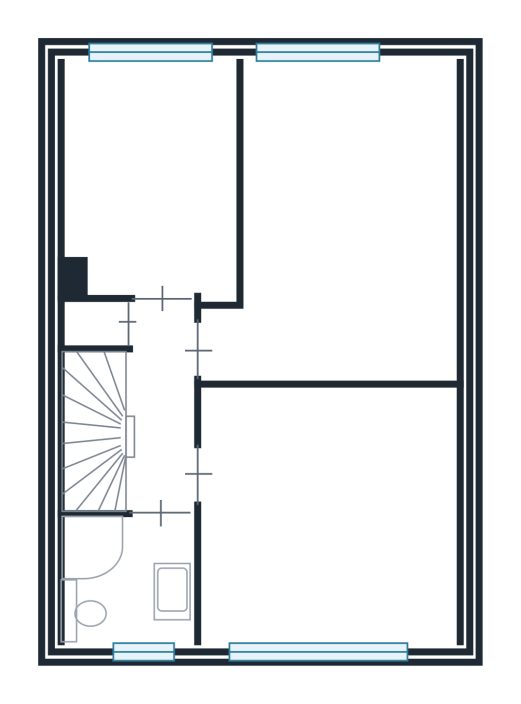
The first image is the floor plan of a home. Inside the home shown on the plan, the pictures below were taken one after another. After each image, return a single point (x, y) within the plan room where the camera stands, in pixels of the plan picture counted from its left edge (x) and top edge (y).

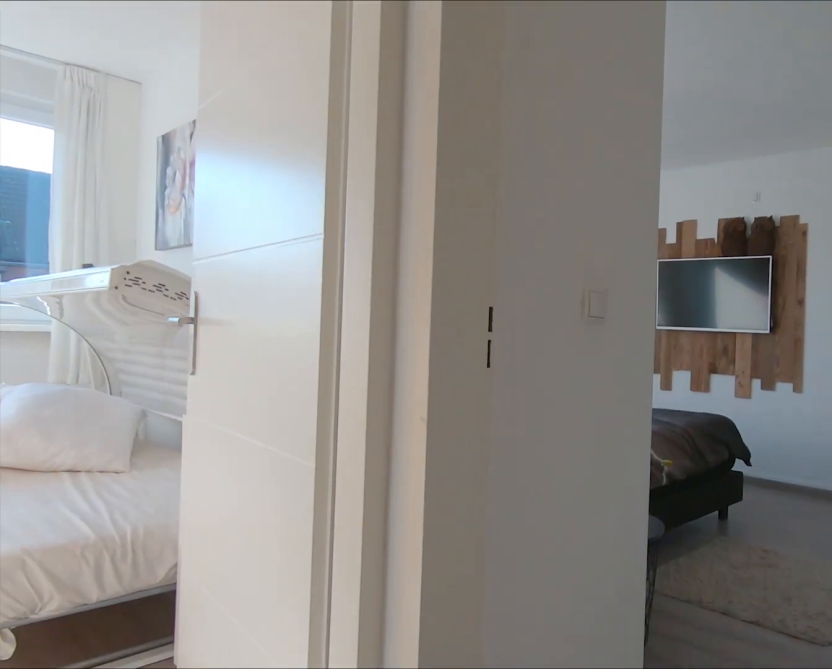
(159, 407)
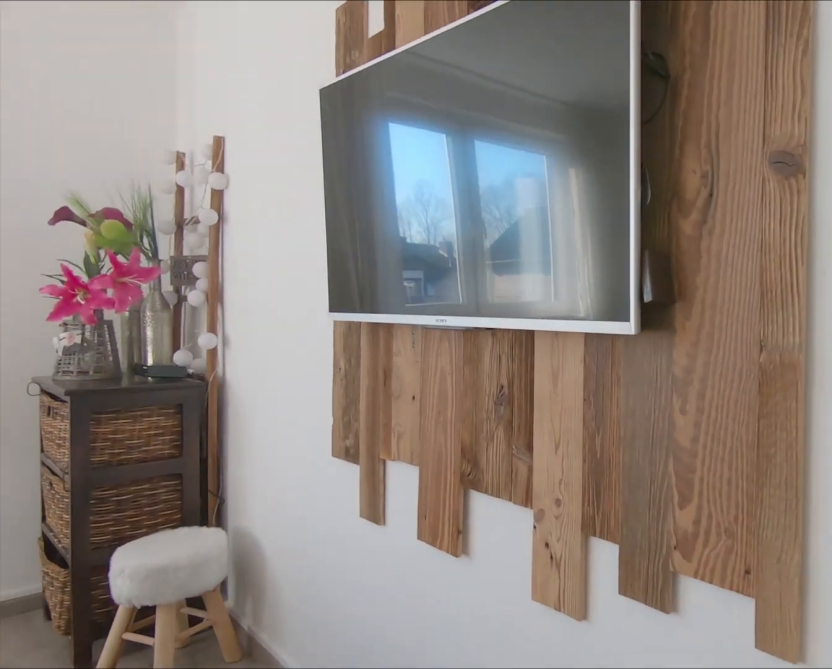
(347, 226)
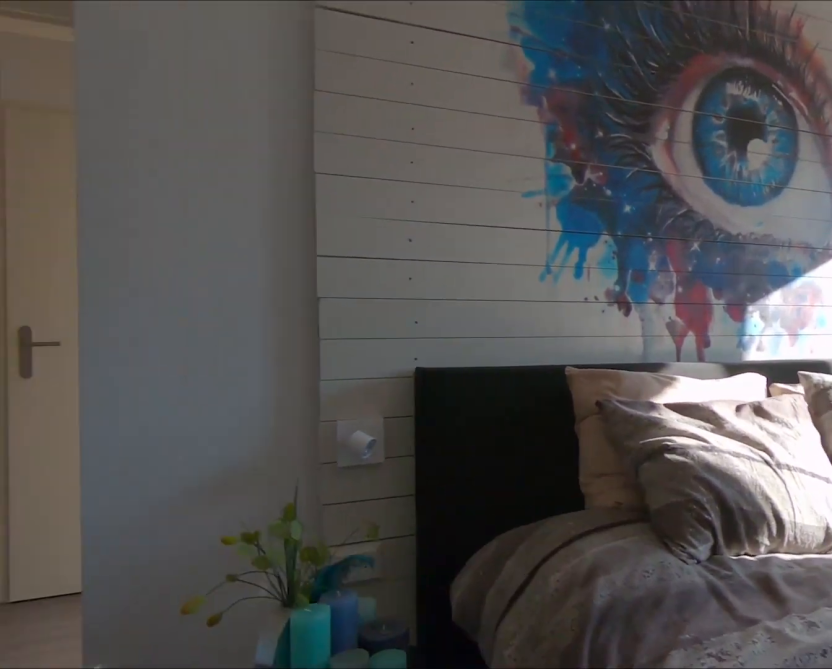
(347, 226)
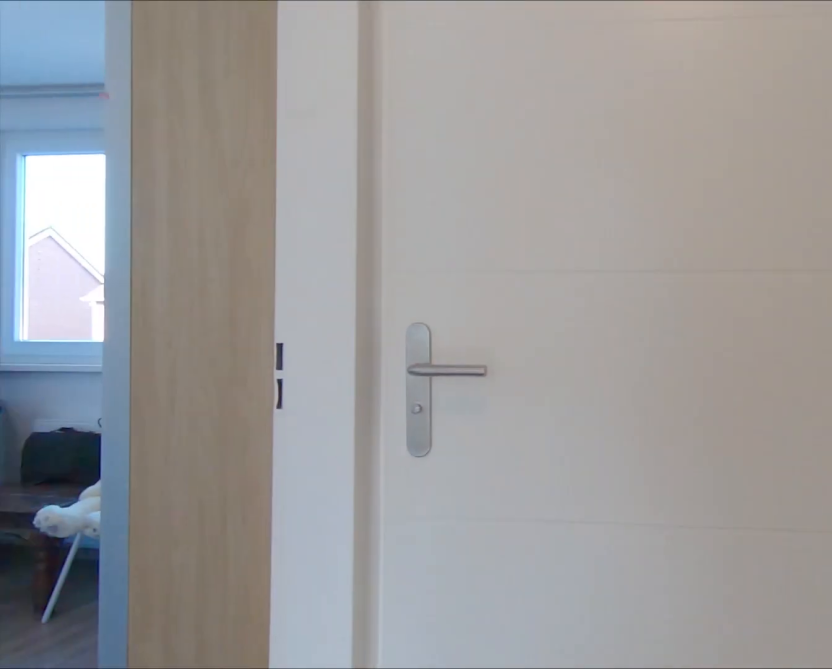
(159, 408)
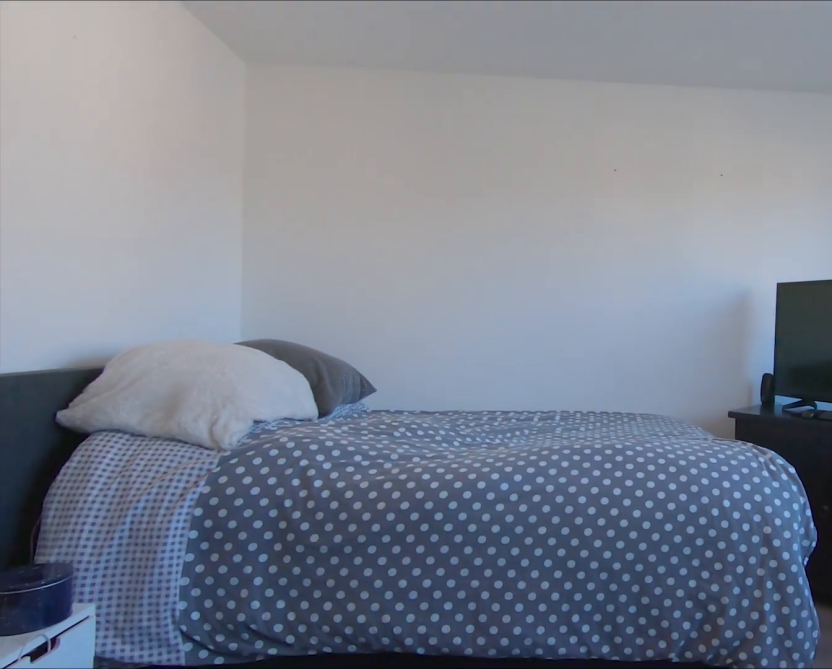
(331, 513)
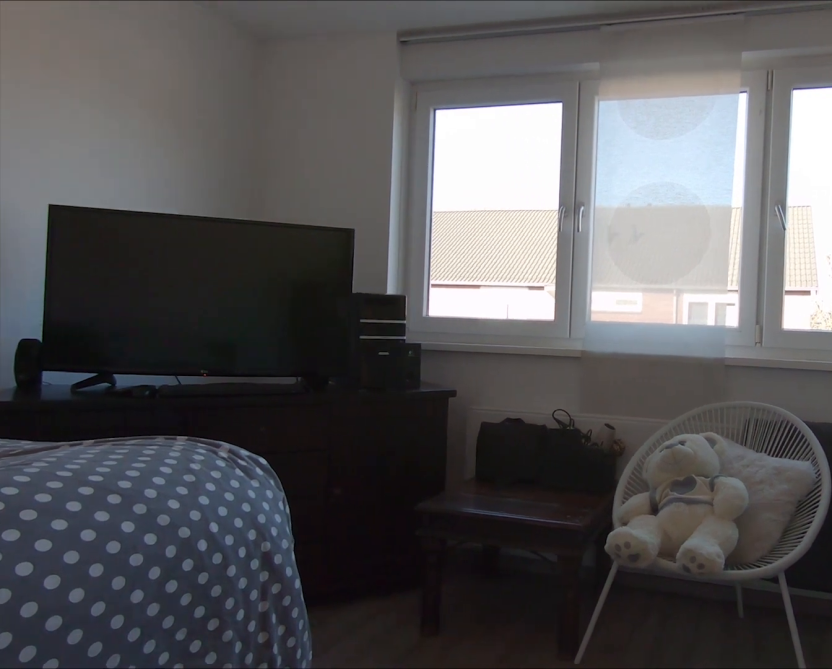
(331, 513)
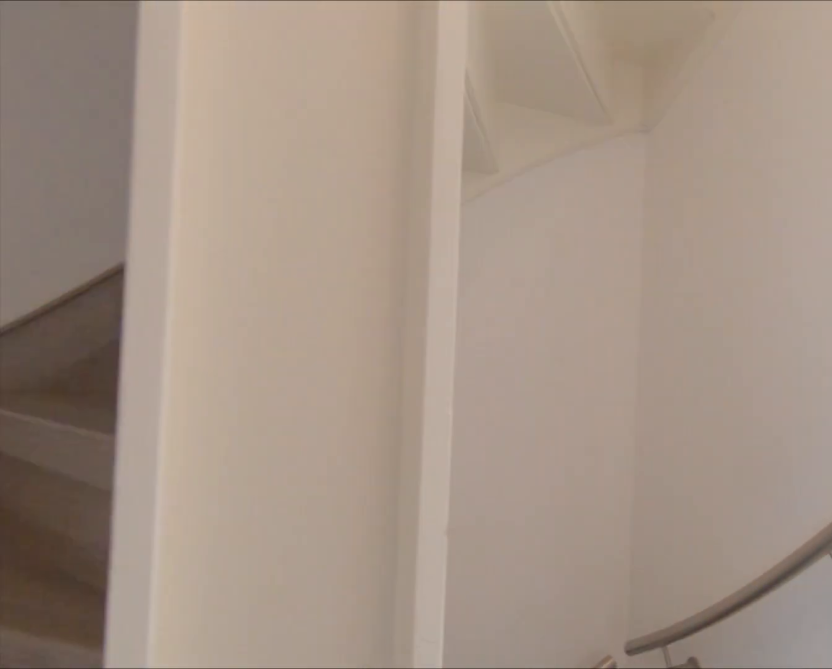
(159, 407)
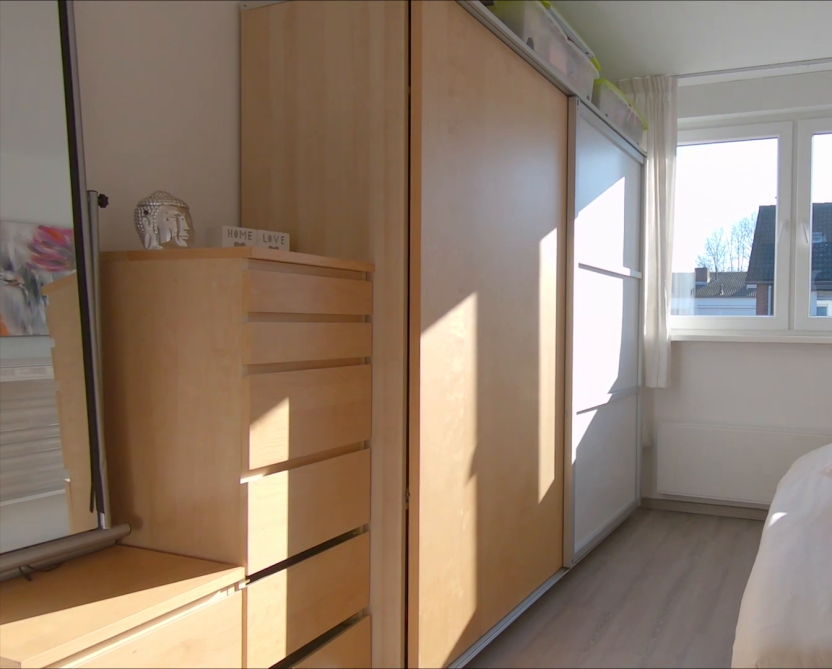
(149, 176)
